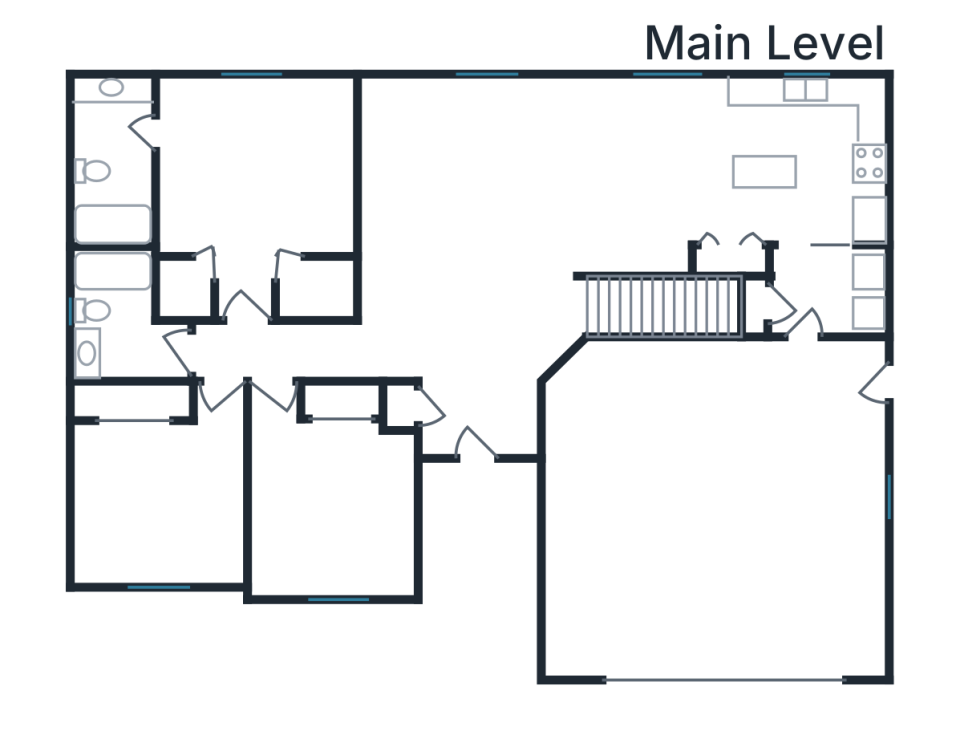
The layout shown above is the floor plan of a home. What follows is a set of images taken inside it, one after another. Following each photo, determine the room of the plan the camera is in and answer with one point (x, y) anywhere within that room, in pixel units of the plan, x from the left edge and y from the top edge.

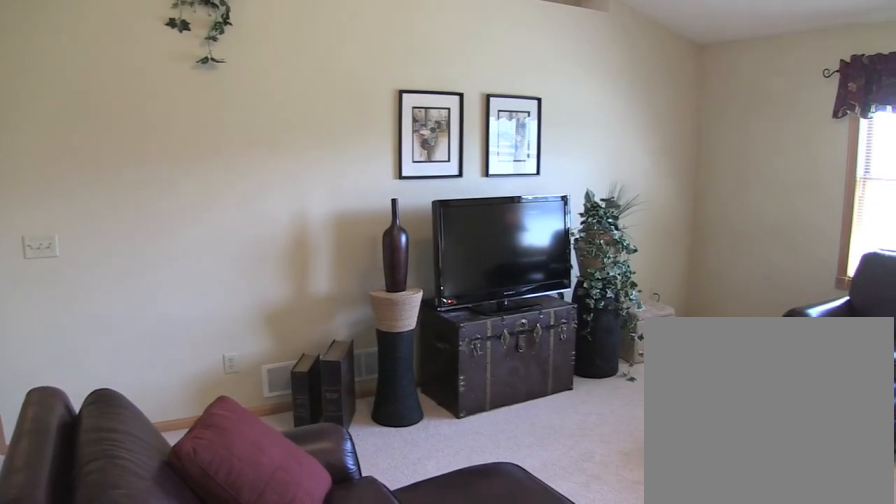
(468, 228)
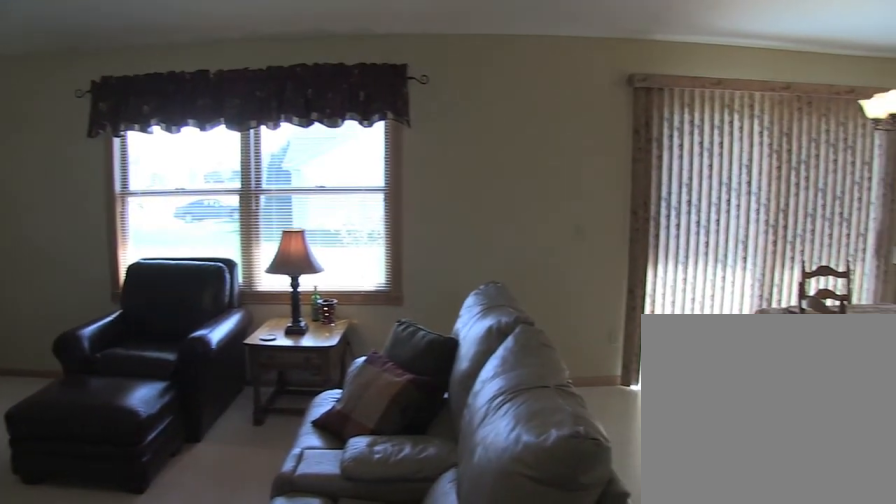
(468, 228)
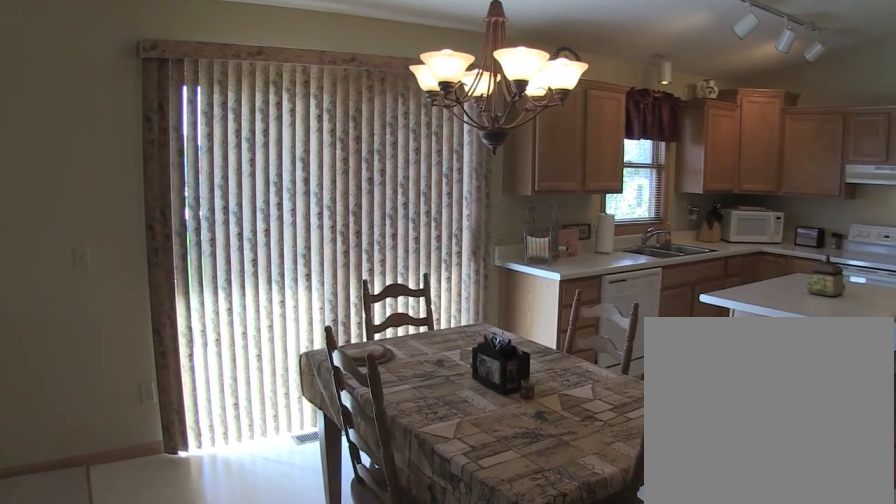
(648, 173)
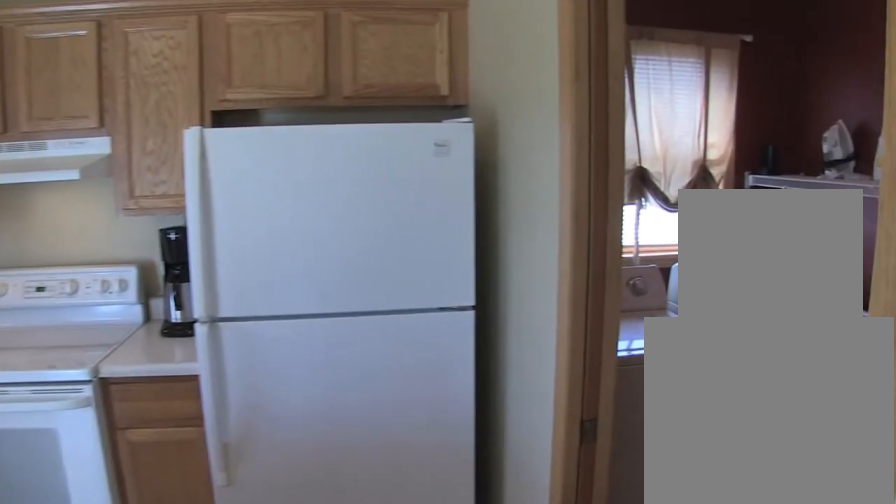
(802, 161)
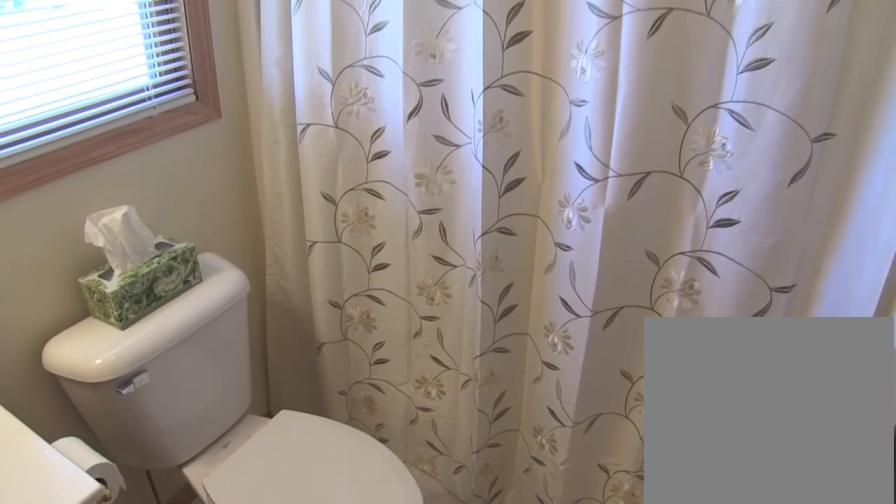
(128, 322)
